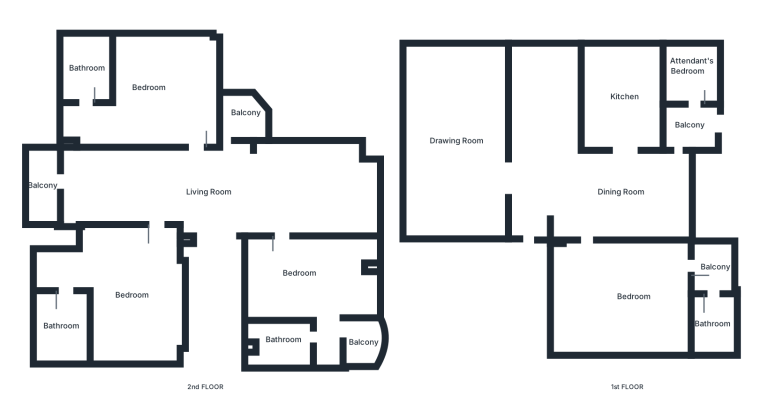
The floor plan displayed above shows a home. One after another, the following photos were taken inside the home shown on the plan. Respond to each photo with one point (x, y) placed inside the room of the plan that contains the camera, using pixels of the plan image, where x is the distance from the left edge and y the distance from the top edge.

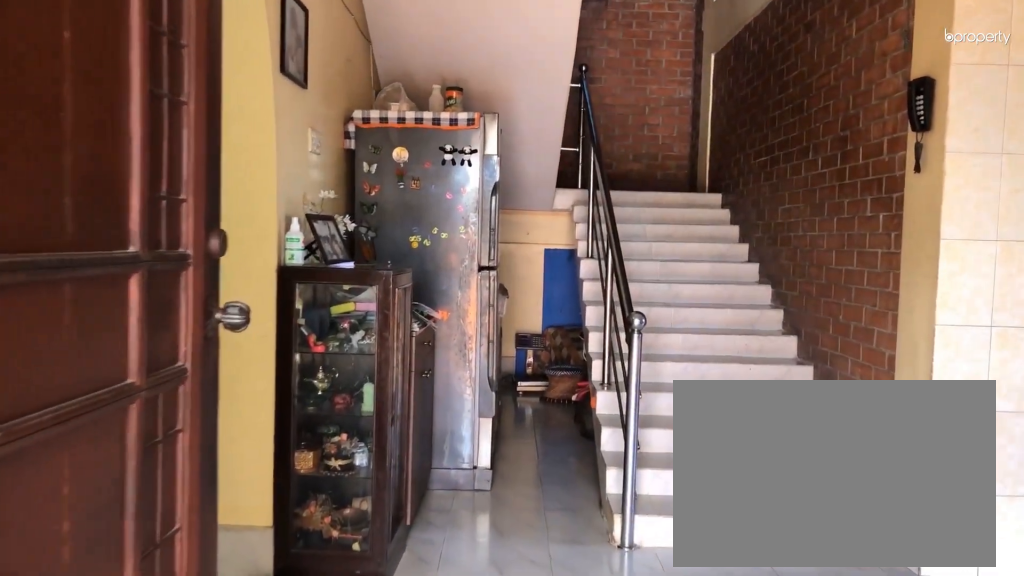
(567, 196)
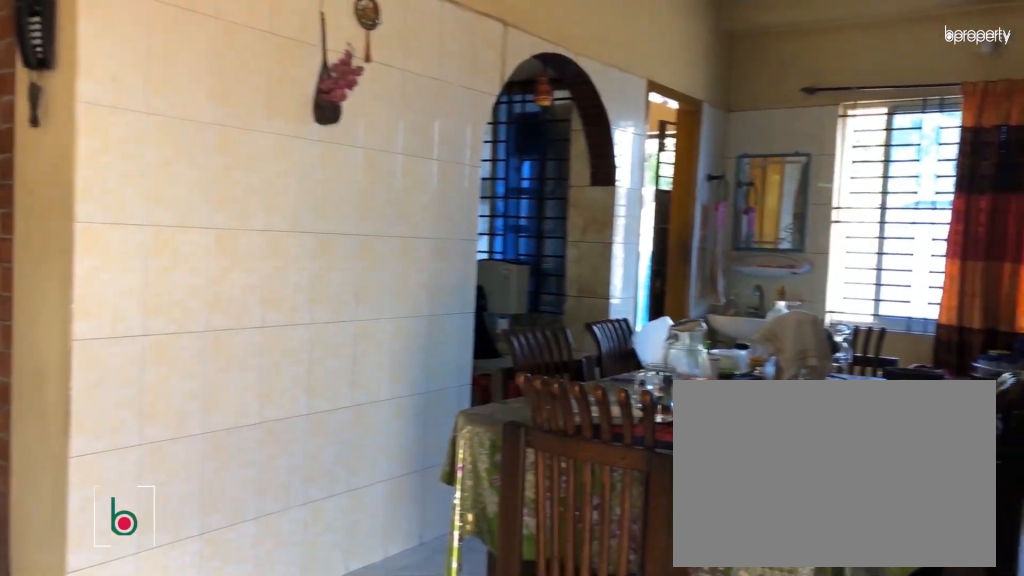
(628, 195)
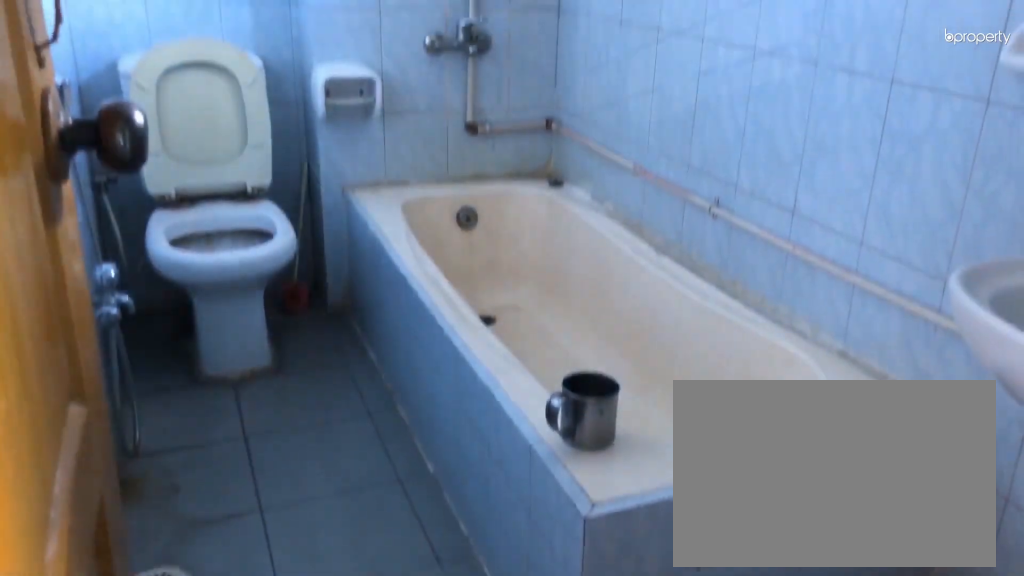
(61, 330)
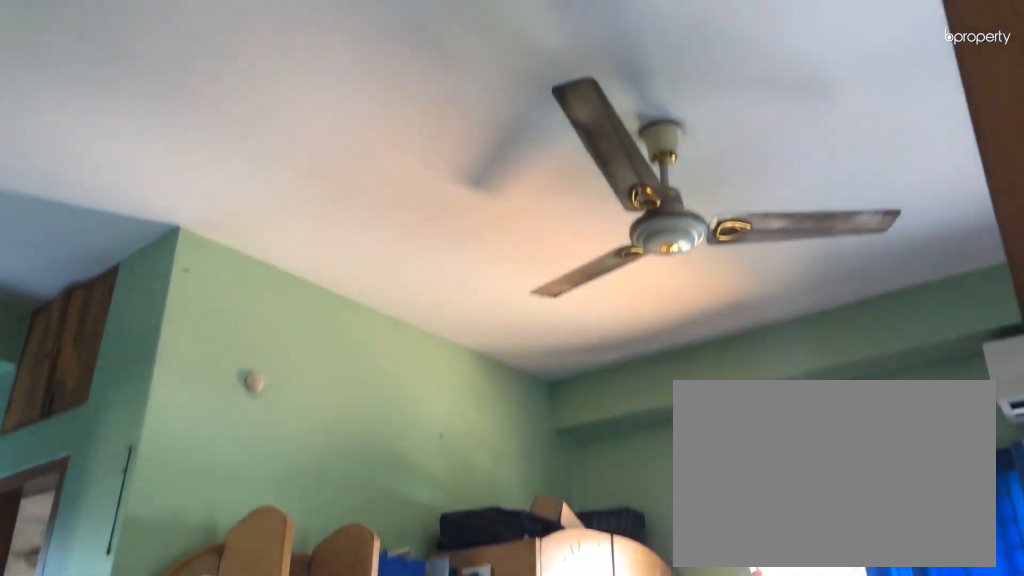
(147, 89)
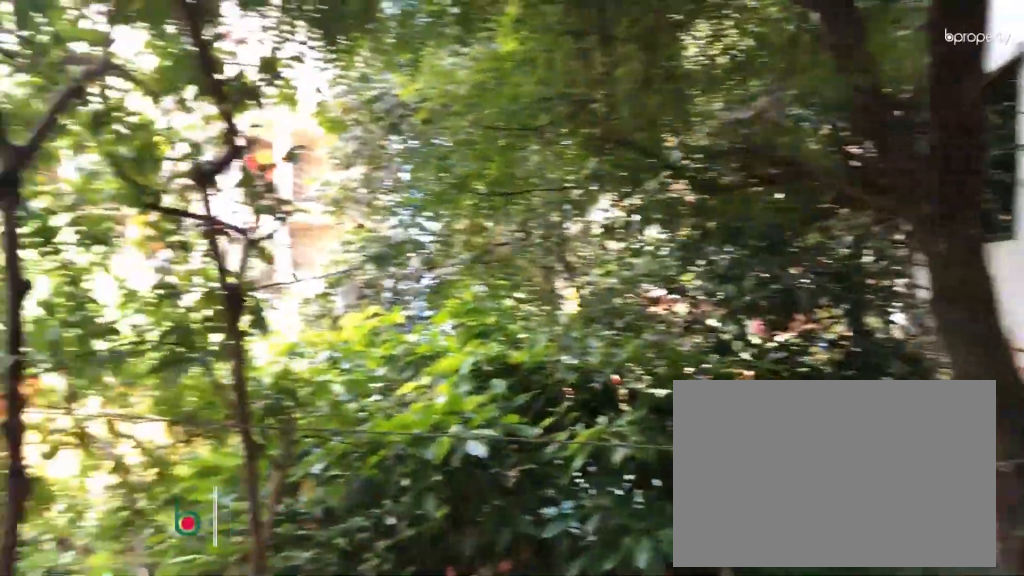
(360, 347)
